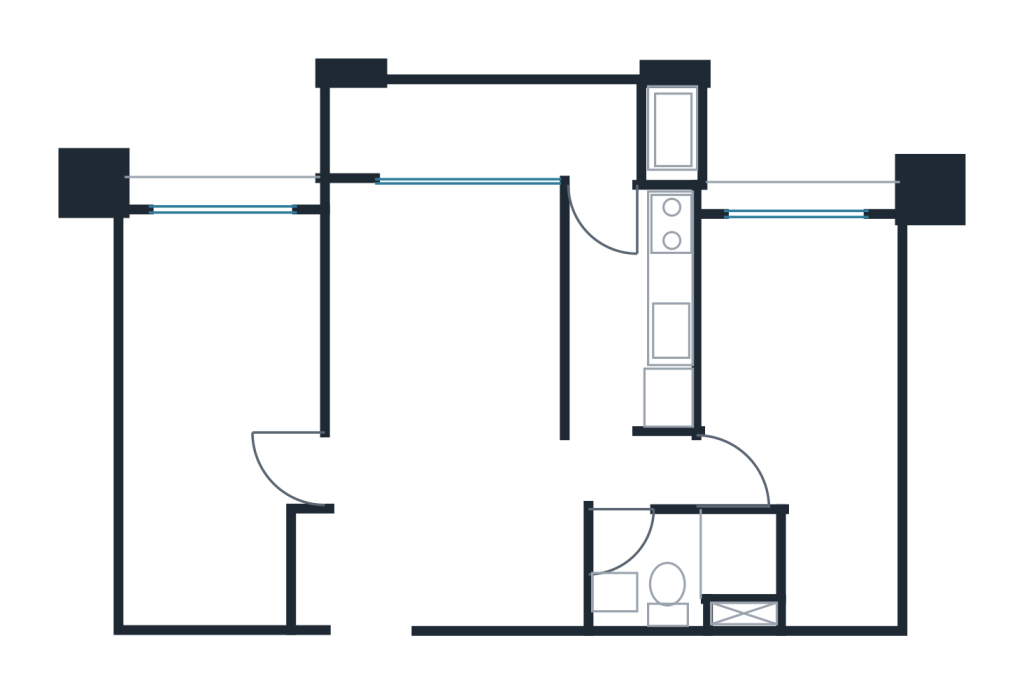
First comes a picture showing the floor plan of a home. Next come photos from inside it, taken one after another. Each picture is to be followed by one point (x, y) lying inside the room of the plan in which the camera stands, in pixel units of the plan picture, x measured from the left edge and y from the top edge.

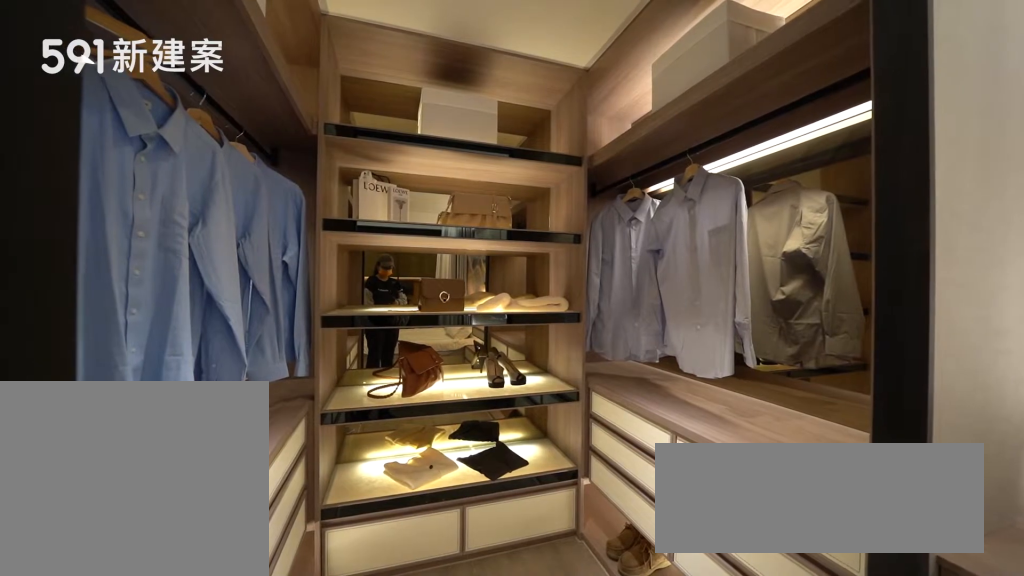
(220, 409)
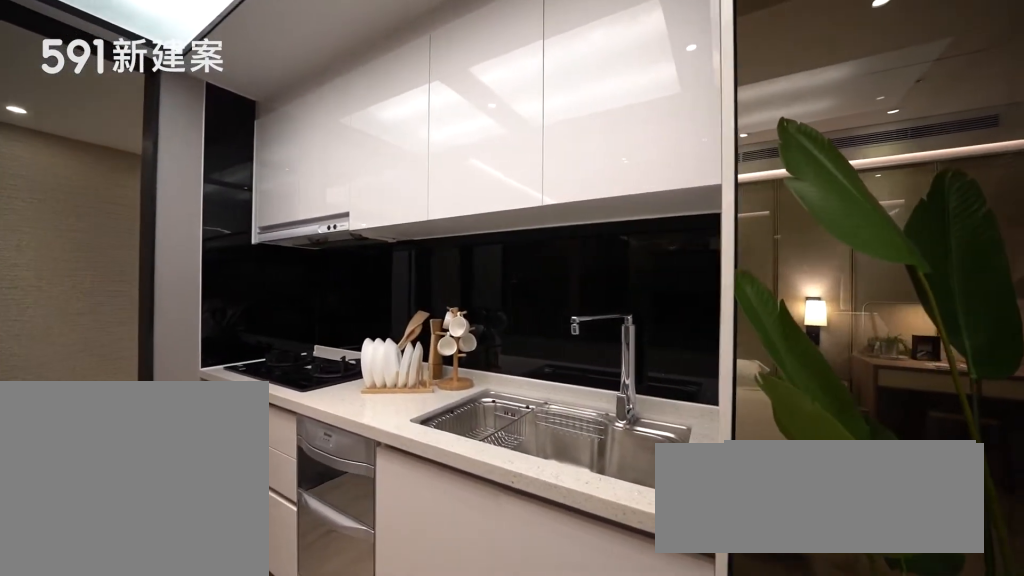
(634, 305)
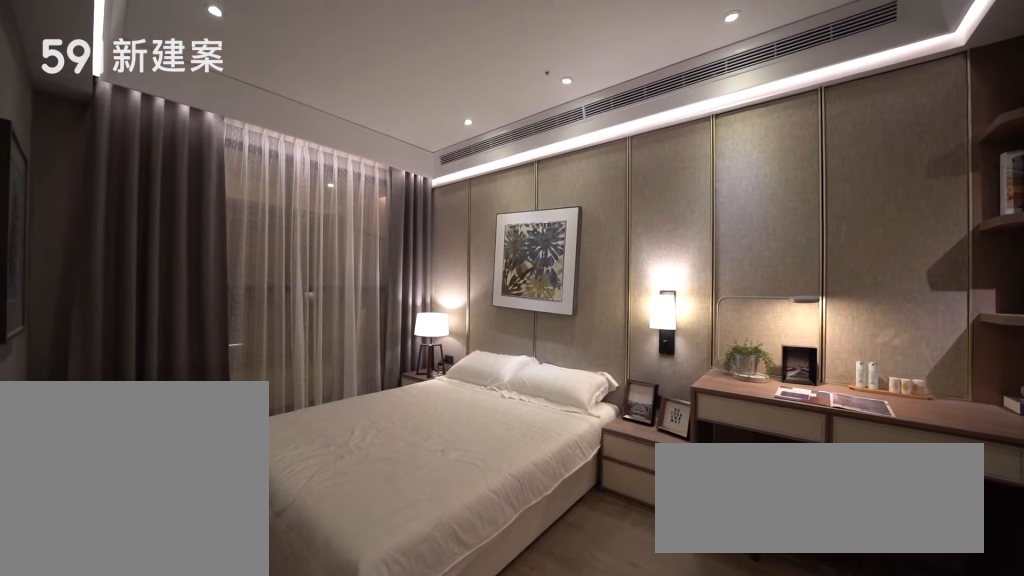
(811, 401)
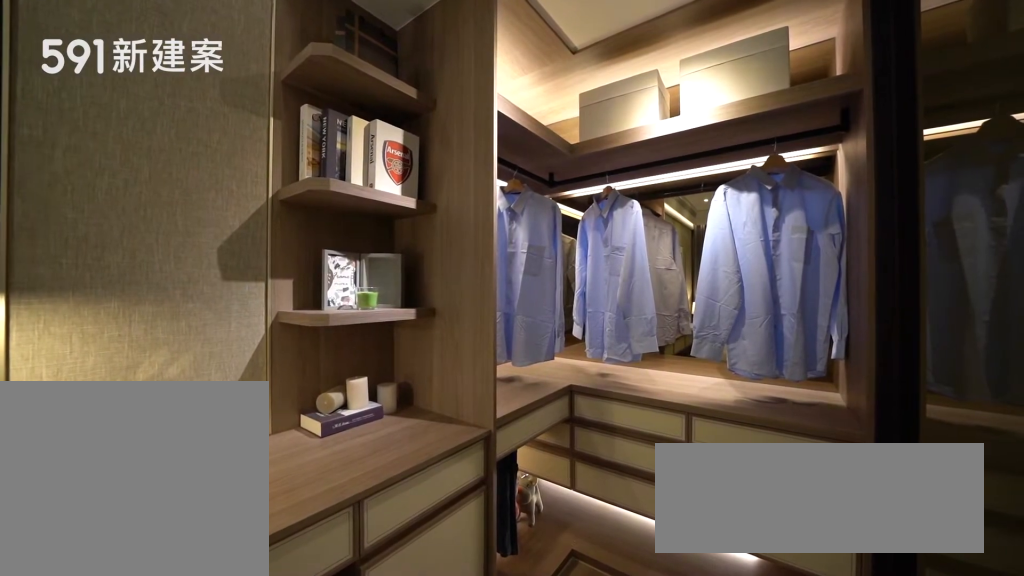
(811, 401)
